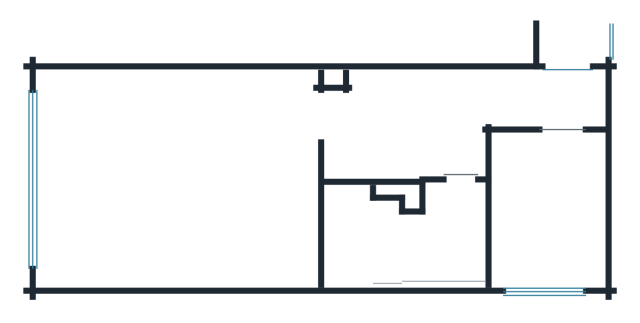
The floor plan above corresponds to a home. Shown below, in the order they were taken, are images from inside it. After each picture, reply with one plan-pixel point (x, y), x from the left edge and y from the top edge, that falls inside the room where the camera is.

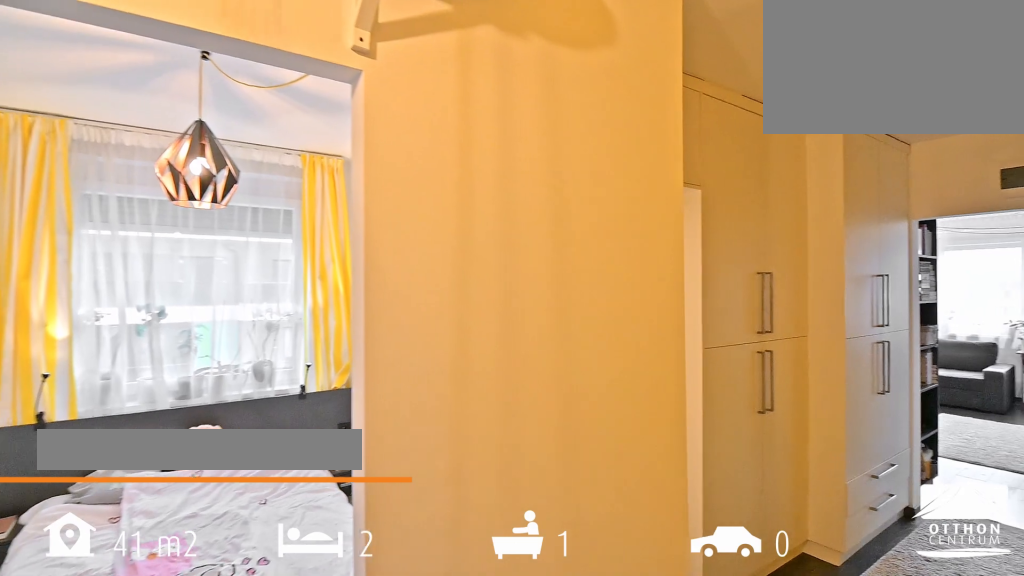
(402, 120)
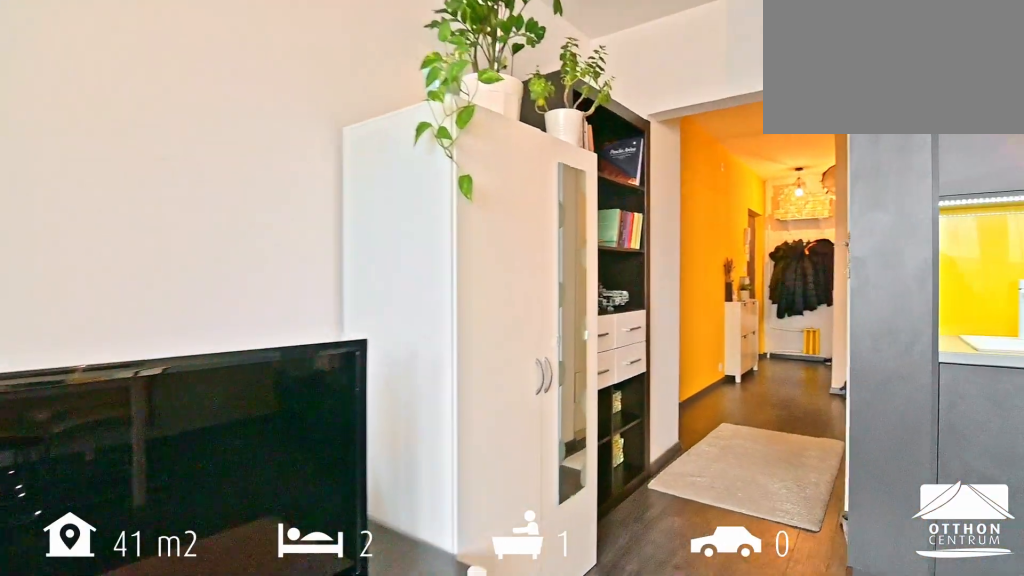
(171, 182)
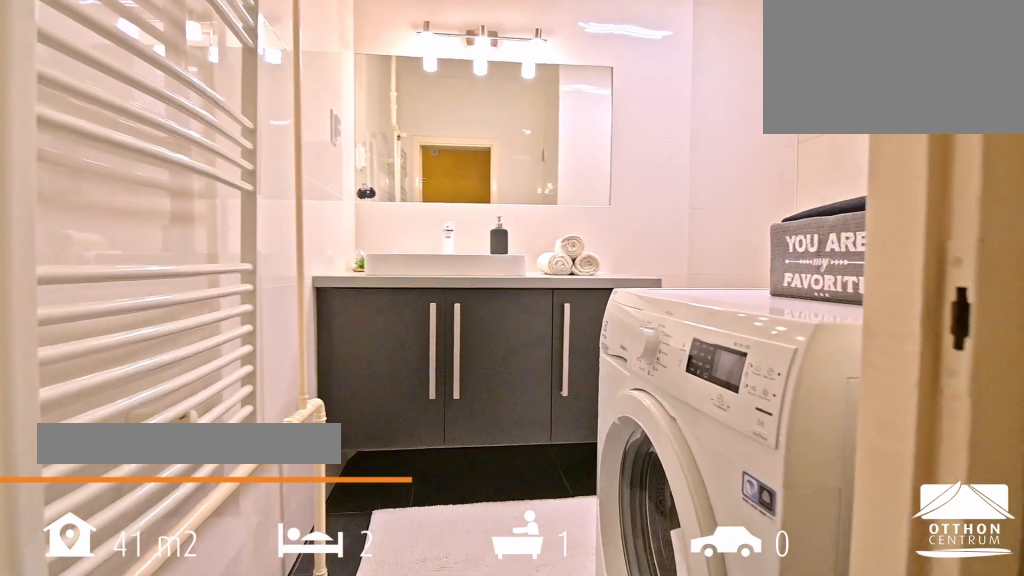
(402, 235)
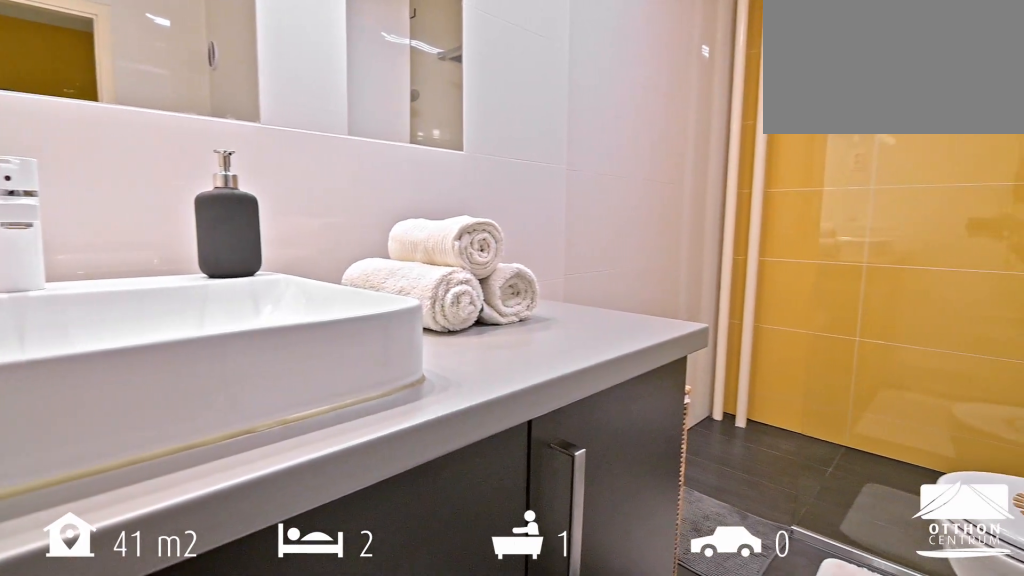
(402, 235)
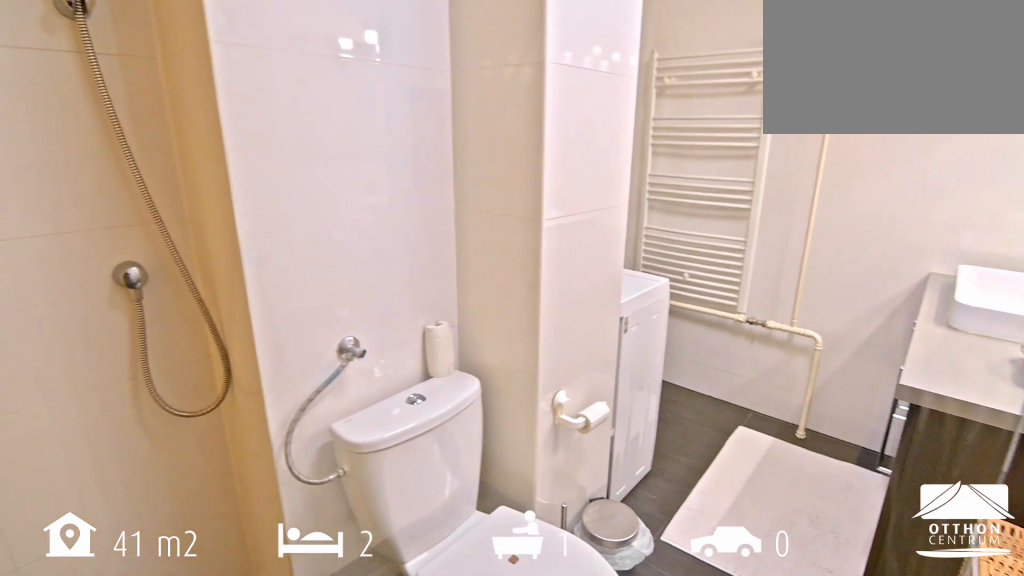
(402, 235)
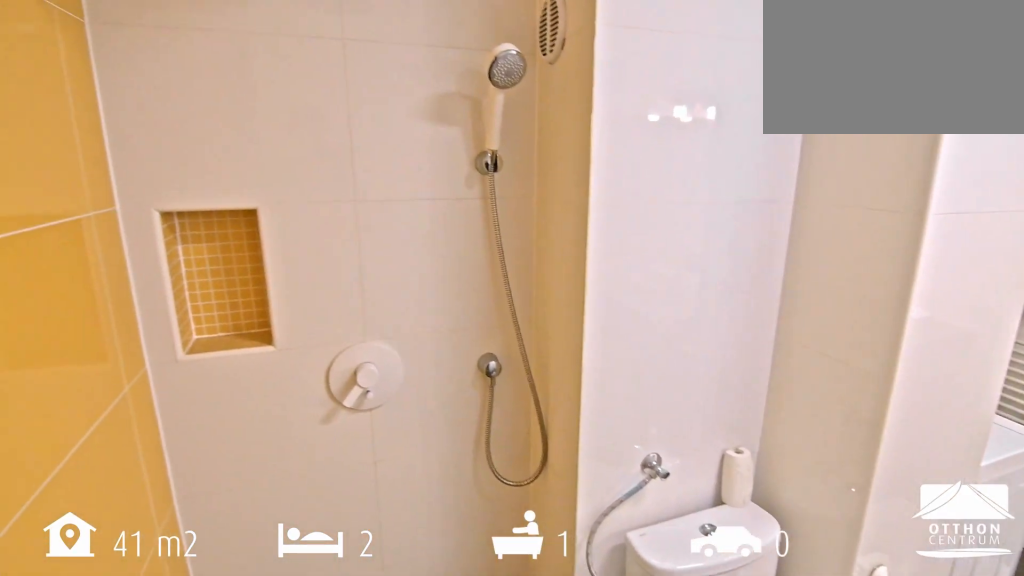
(402, 235)
